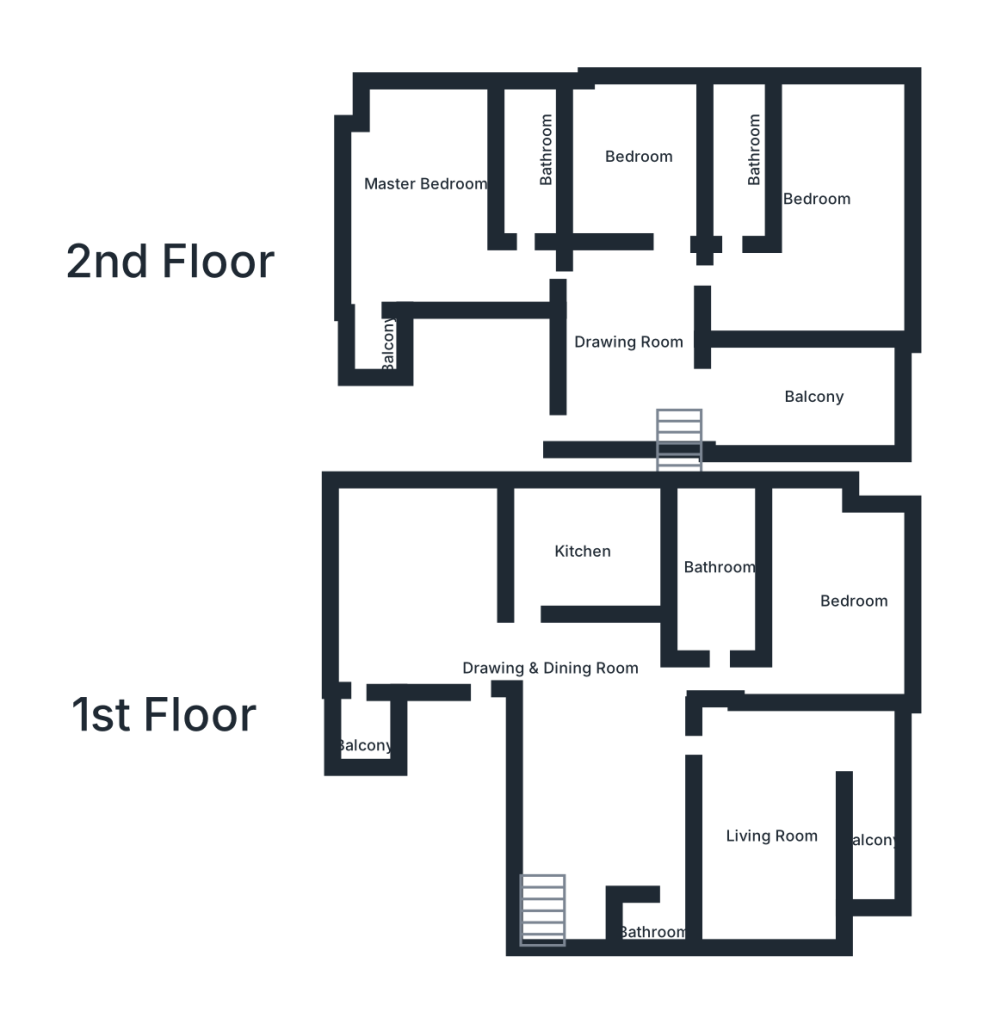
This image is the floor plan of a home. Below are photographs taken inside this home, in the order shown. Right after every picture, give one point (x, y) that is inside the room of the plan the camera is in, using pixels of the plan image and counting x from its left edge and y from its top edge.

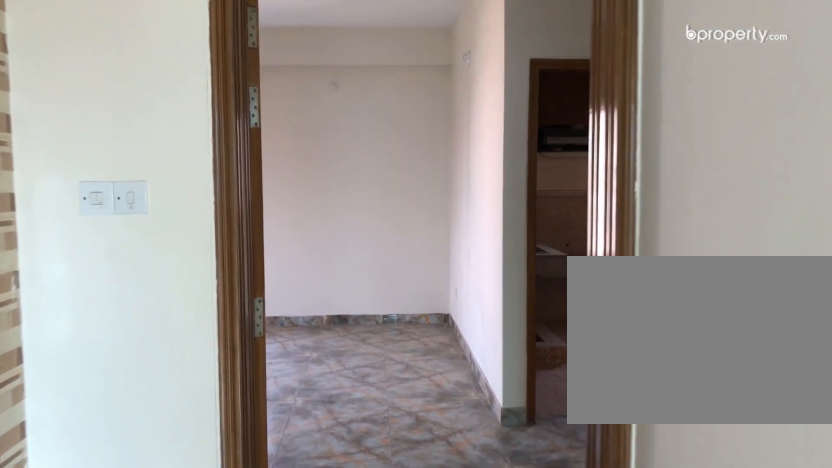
(460, 635)
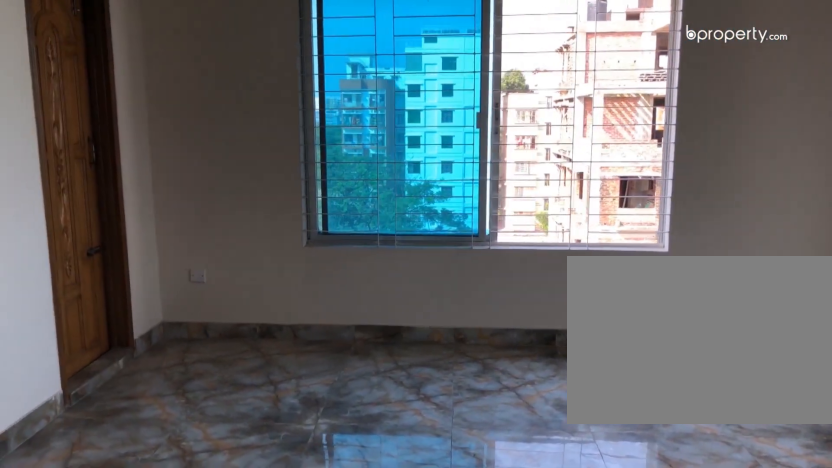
(460, 635)
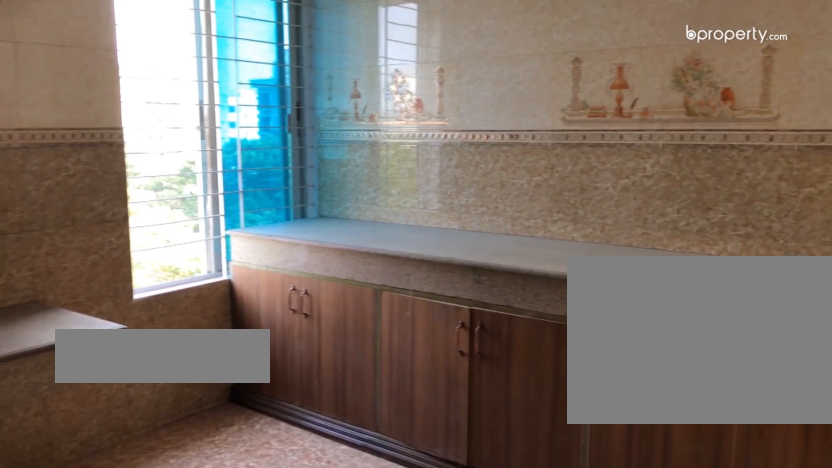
(588, 551)
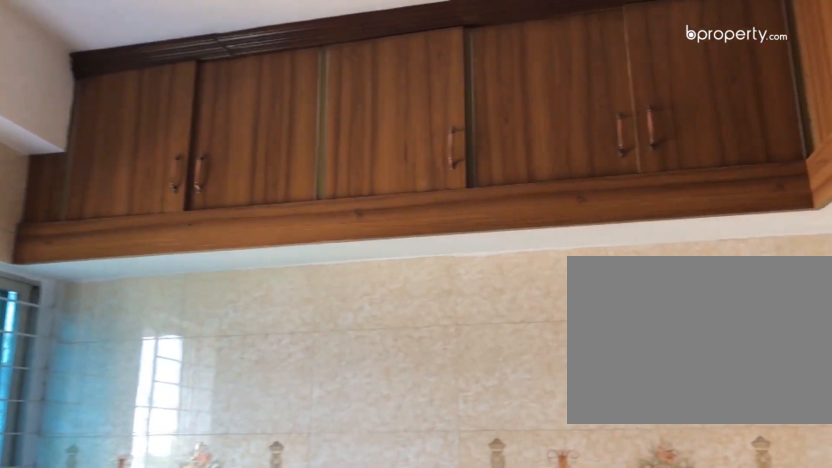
(579, 551)
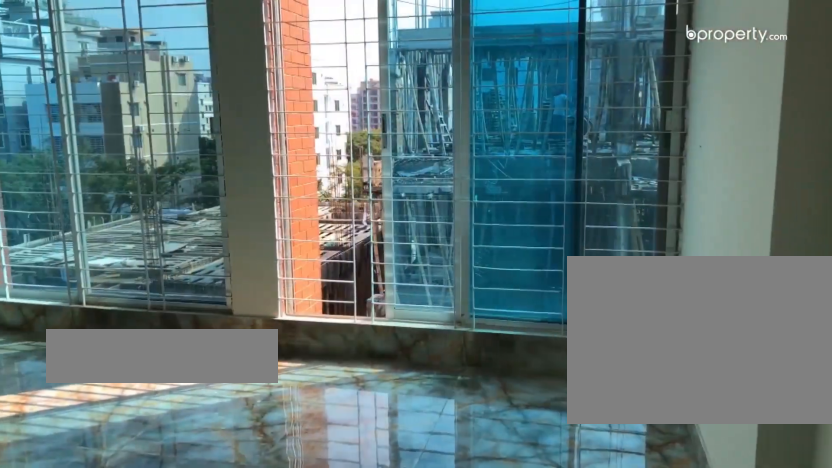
(845, 605)
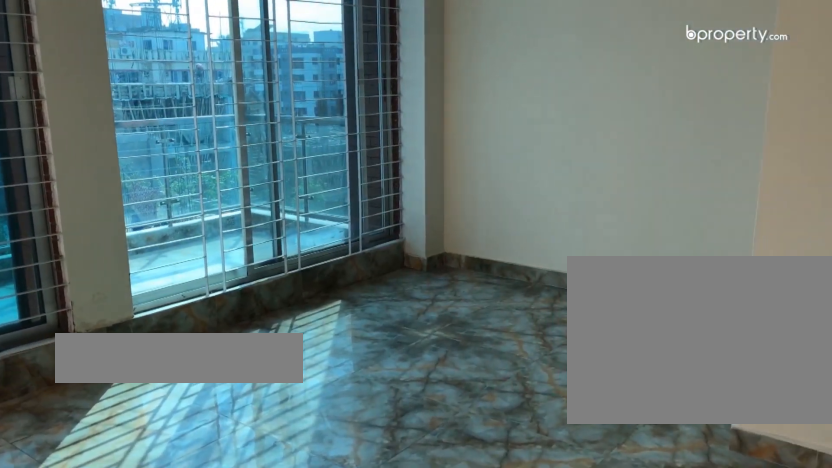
(777, 819)
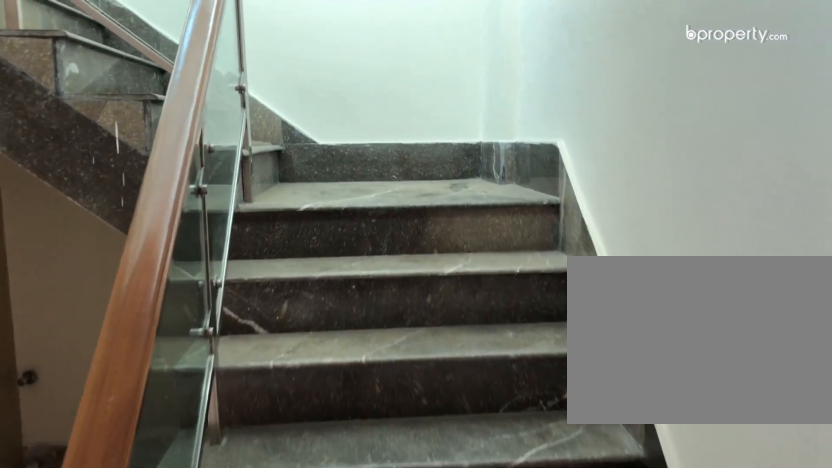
(546, 914)
